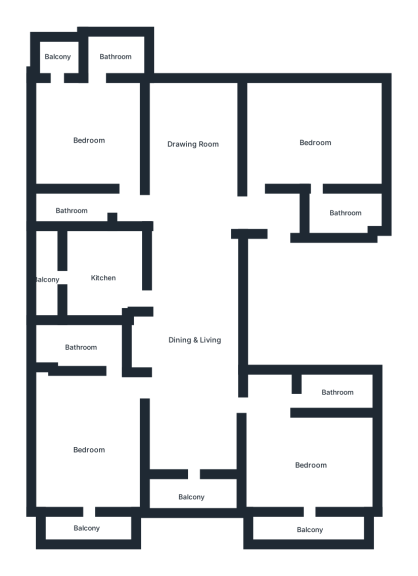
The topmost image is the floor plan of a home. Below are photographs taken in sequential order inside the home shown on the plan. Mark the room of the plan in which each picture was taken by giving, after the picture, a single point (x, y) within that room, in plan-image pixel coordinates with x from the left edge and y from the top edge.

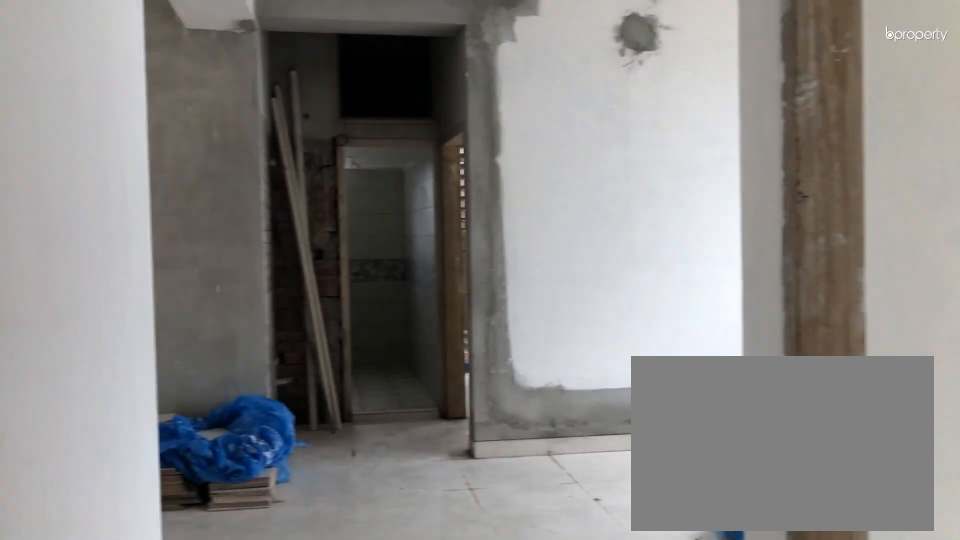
(219, 215)
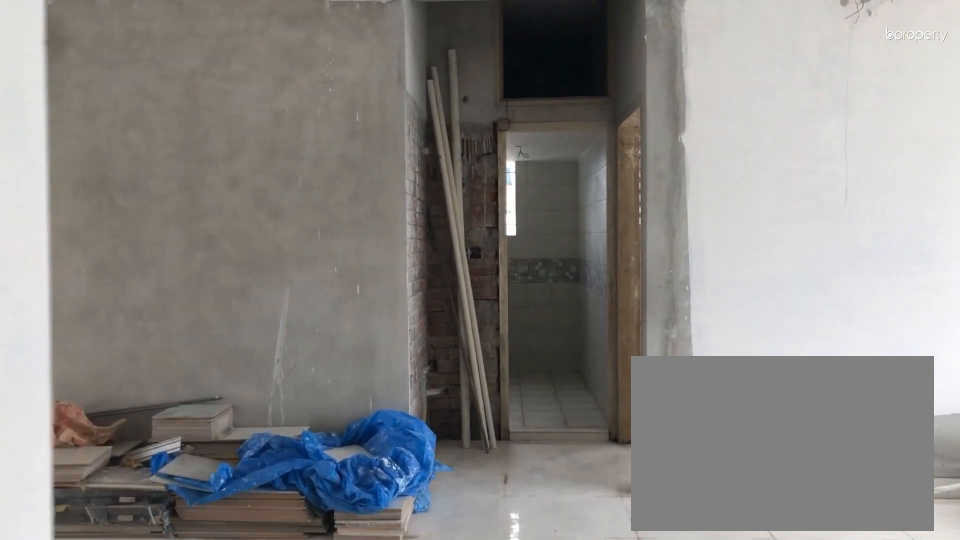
(219, 215)
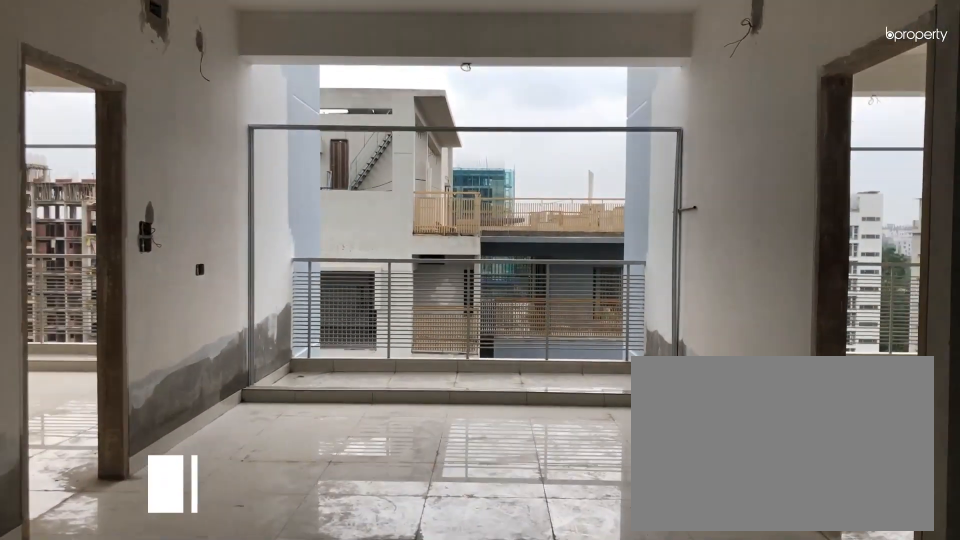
(193, 340)
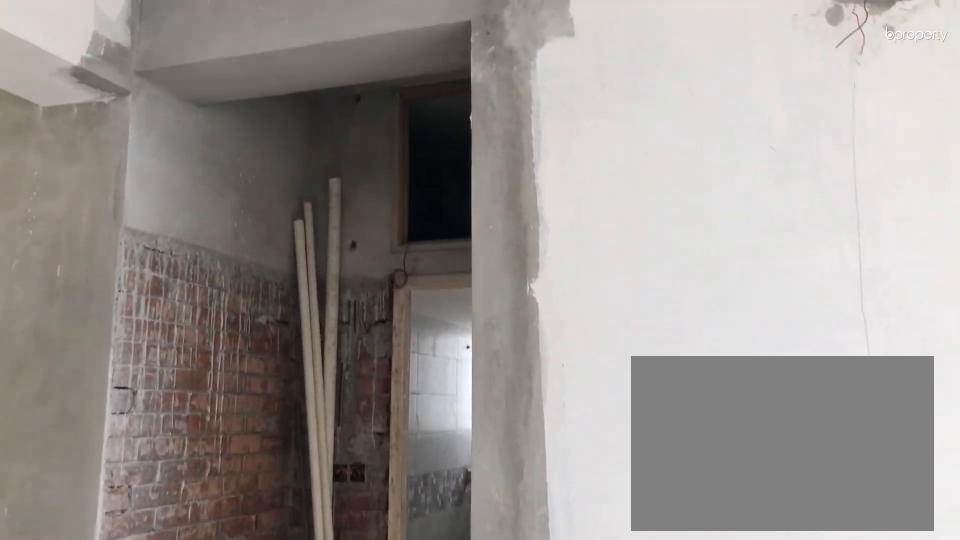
(193, 144)
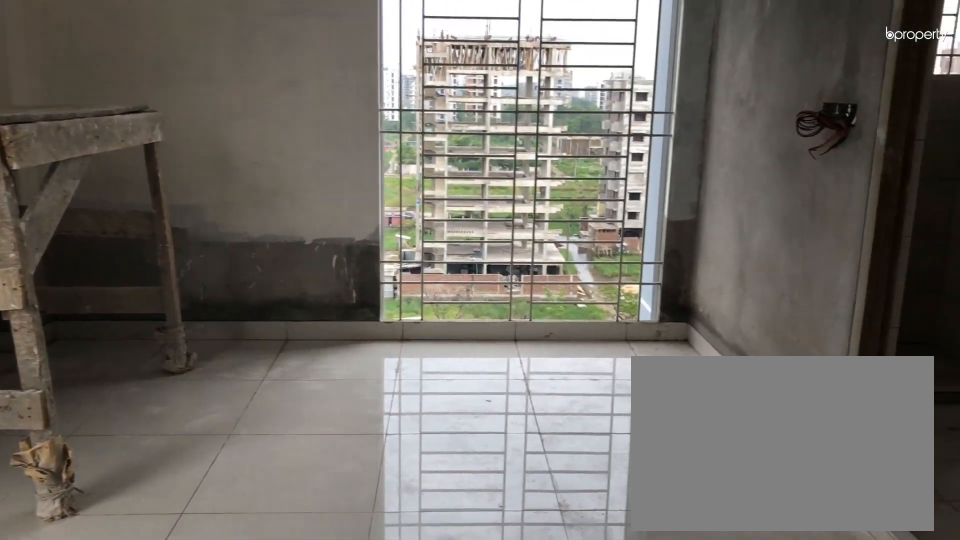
(316, 141)
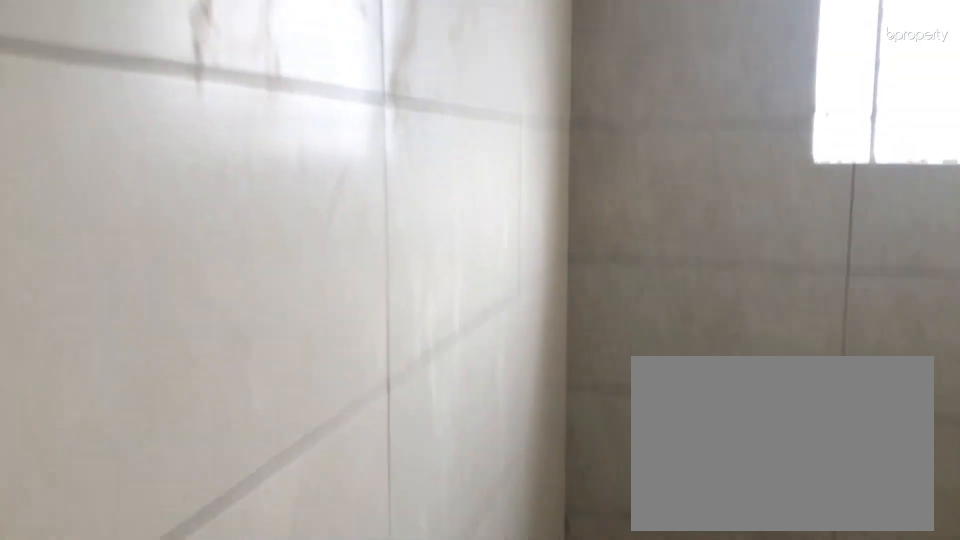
(346, 213)
